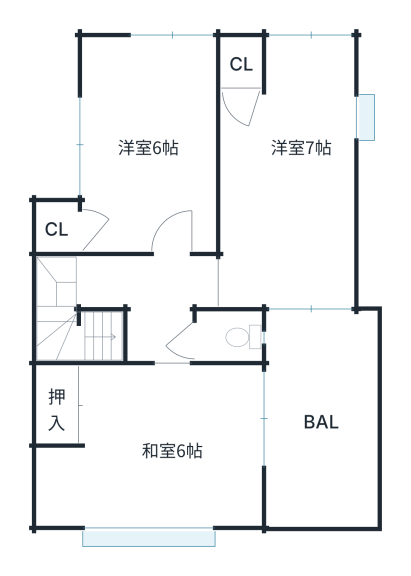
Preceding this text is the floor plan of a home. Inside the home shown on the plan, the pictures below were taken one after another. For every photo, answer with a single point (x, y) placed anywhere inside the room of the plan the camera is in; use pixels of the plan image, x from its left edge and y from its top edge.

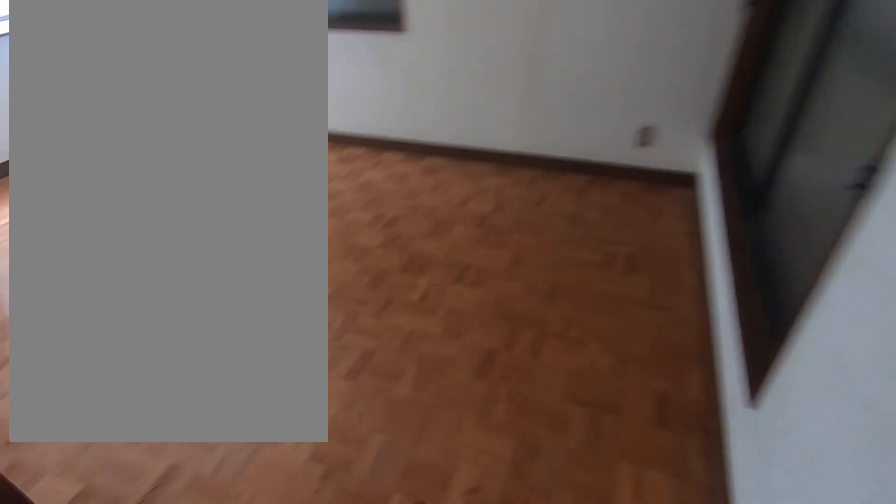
(293, 218)
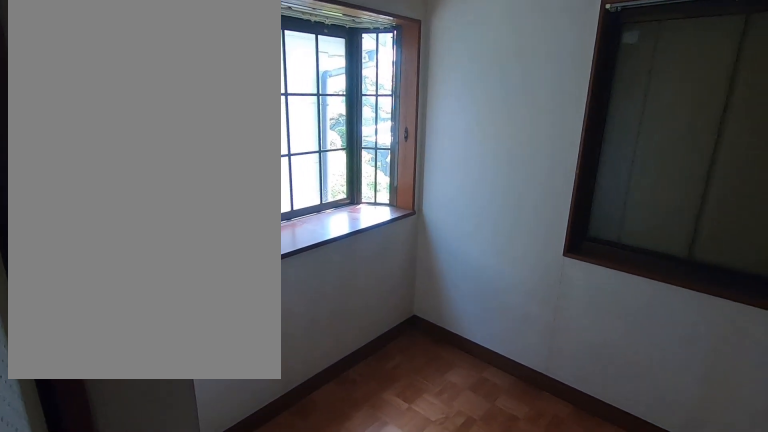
(295, 231)
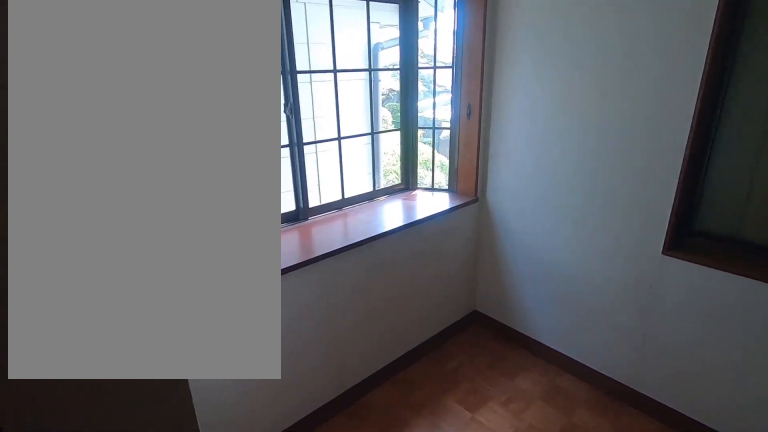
(293, 223)
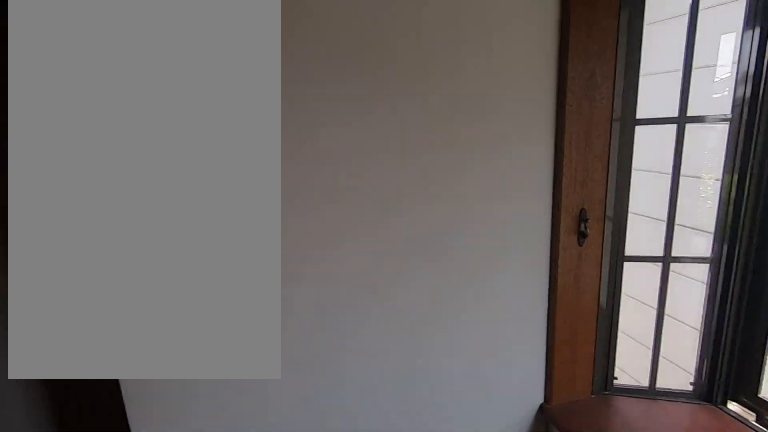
(296, 231)
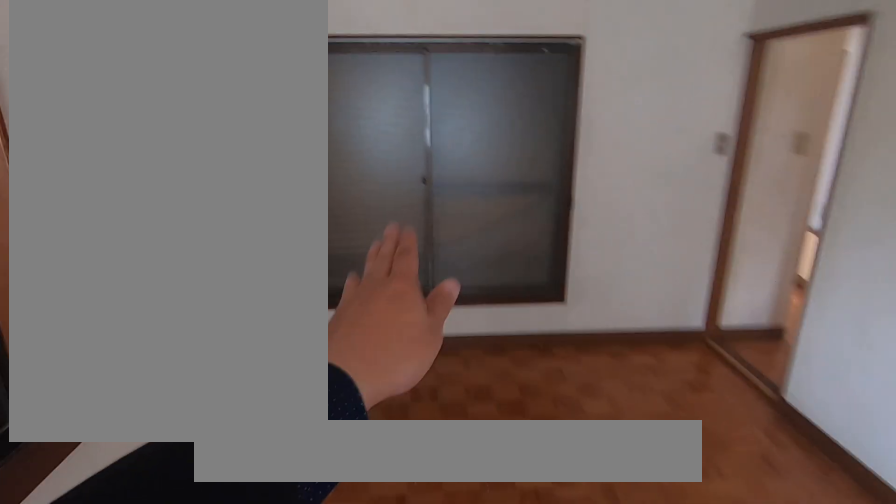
(293, 225)
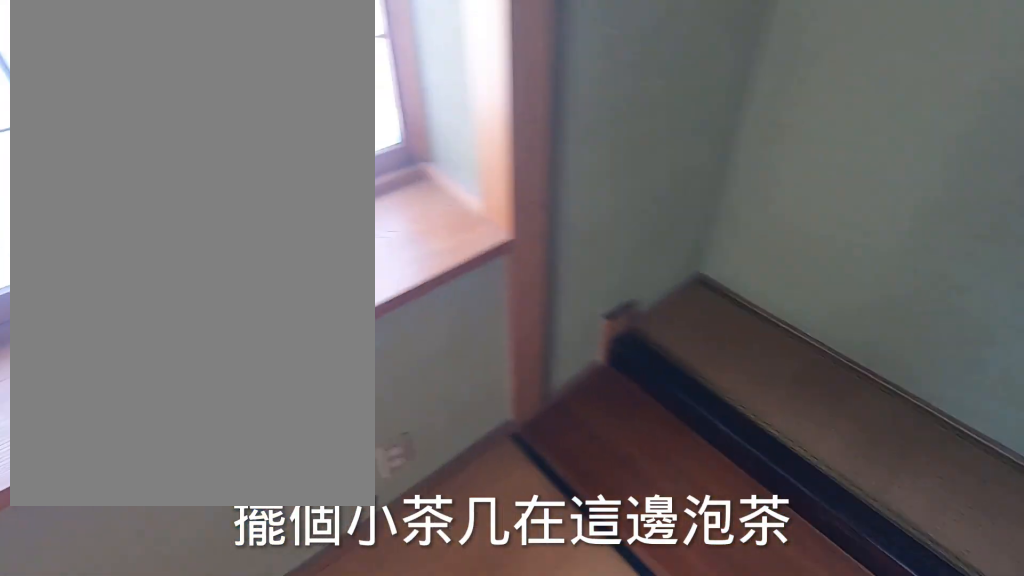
(180, 407)
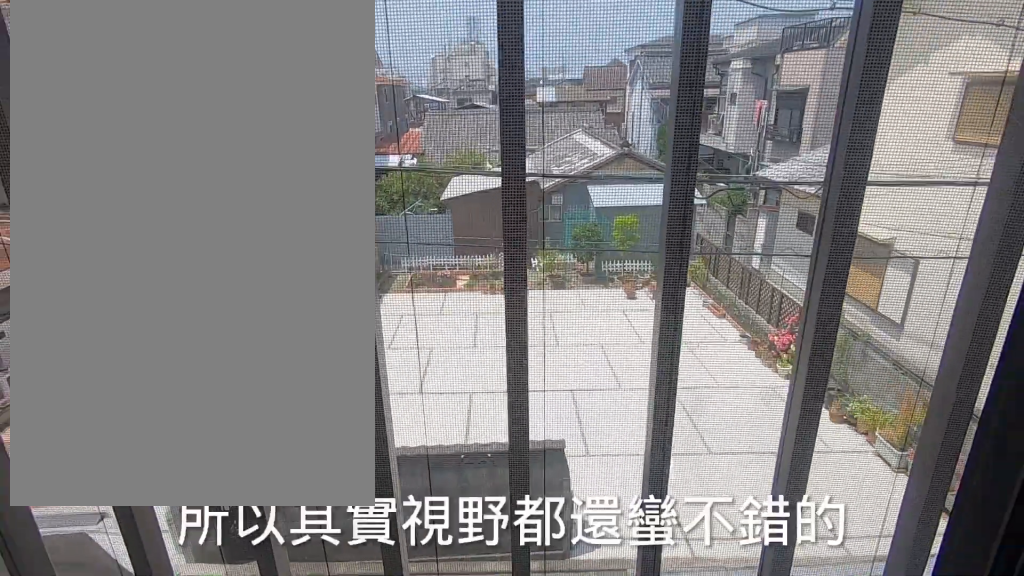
(182, 414)
